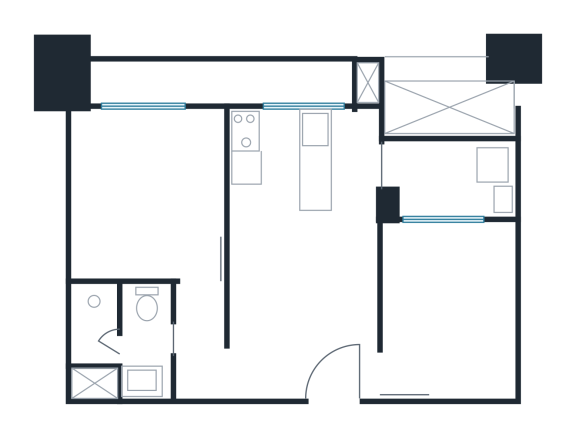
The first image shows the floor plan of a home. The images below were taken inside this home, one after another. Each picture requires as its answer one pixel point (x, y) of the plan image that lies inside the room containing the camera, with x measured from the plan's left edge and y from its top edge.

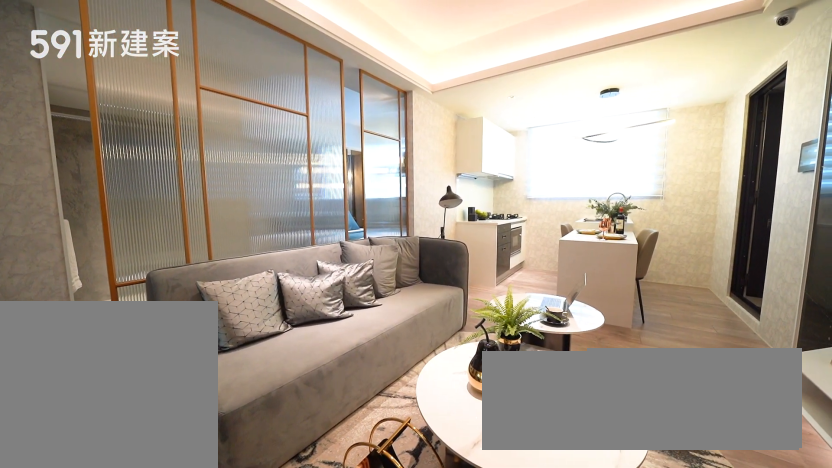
(302, 280)
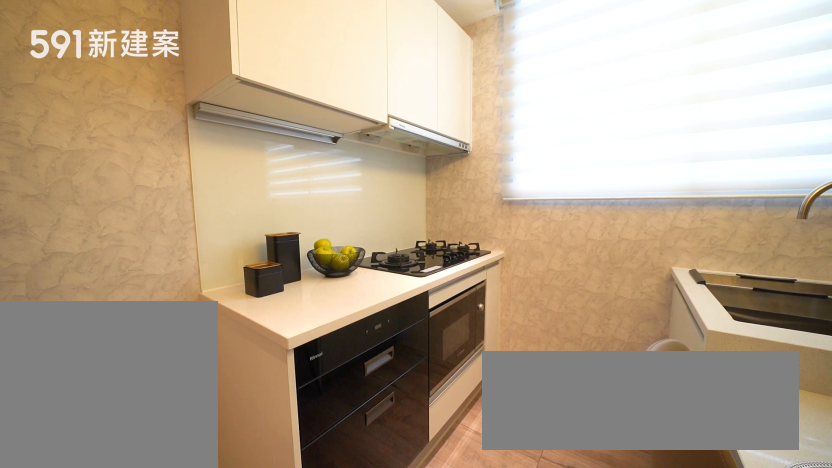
(274, 156)
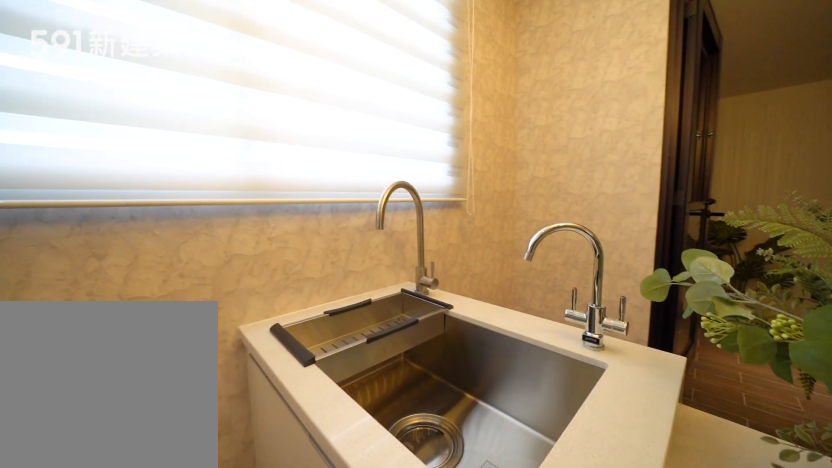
(274, 156)
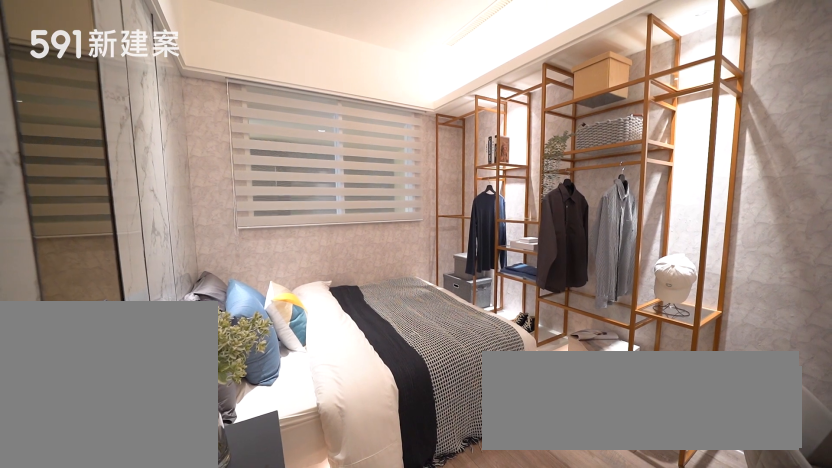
(452, 305)
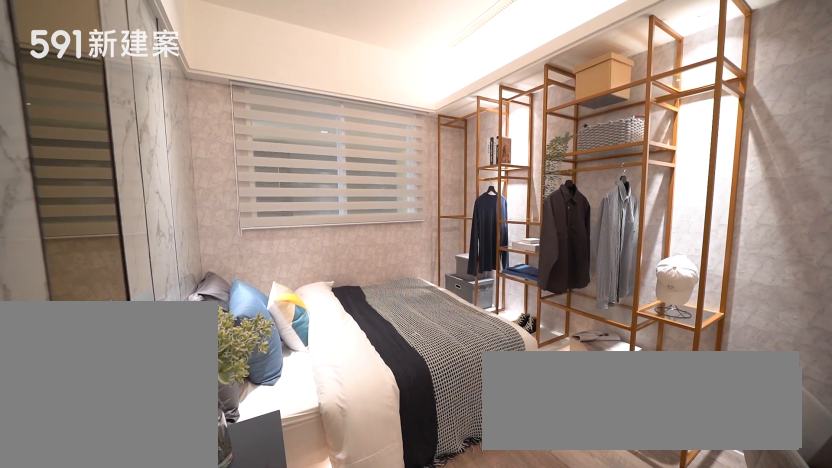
(452, 305)
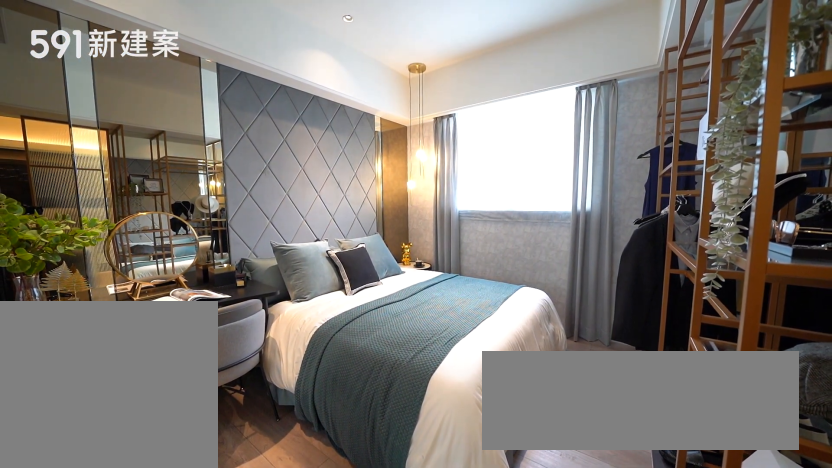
(147, 192)
